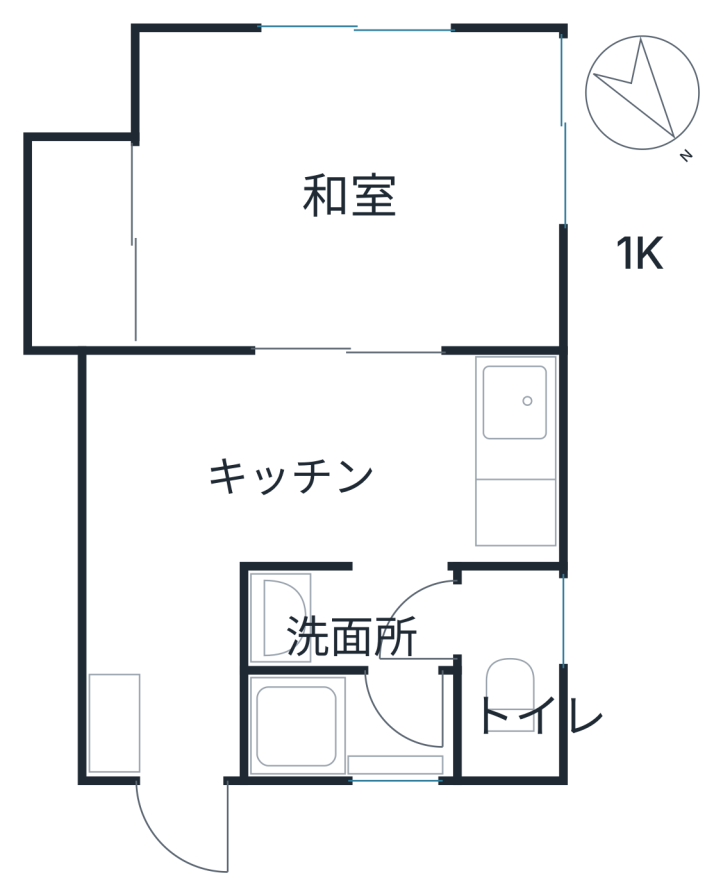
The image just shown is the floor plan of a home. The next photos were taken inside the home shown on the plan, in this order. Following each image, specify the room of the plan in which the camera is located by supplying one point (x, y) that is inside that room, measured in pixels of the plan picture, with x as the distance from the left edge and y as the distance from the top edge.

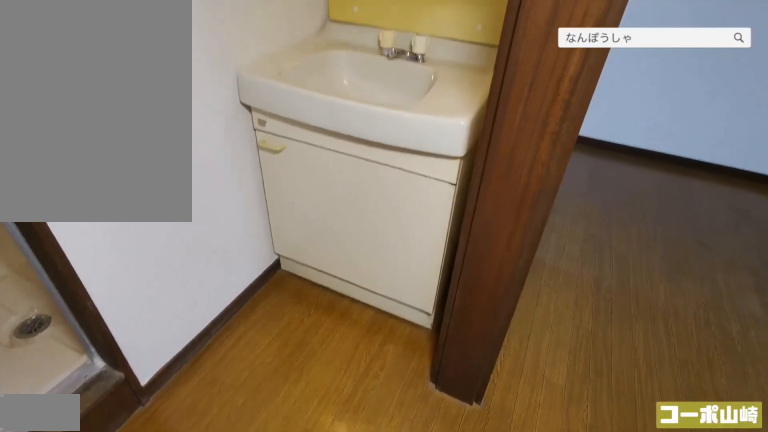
(351, 623)
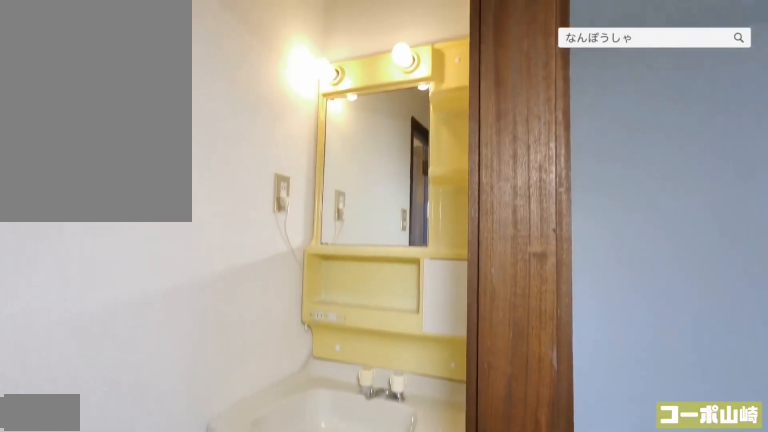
(352, 622)
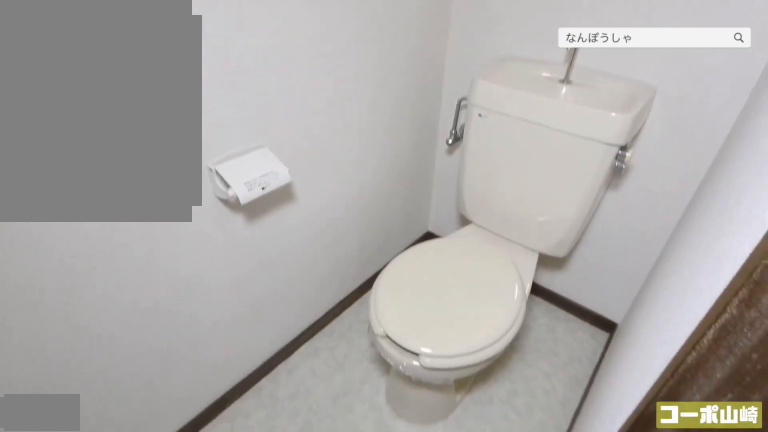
(491, 709)
